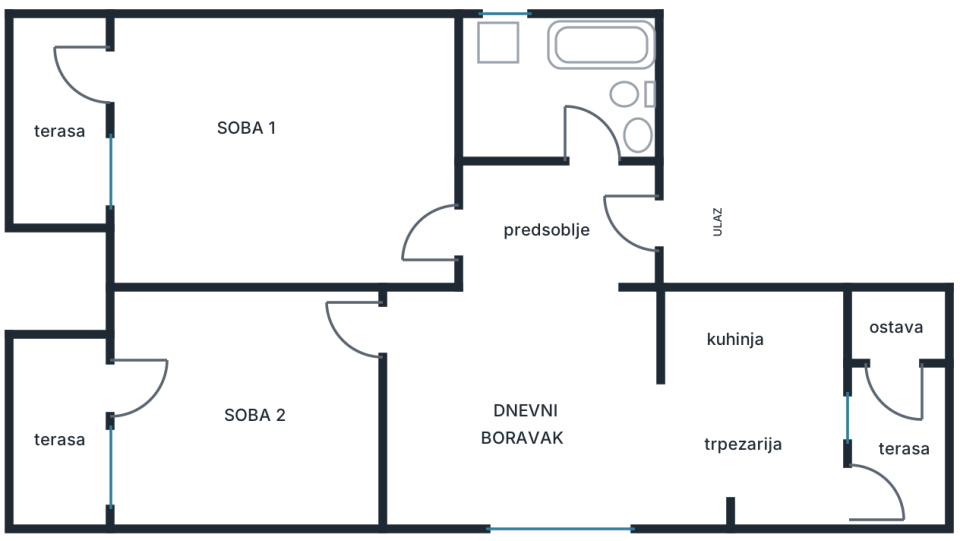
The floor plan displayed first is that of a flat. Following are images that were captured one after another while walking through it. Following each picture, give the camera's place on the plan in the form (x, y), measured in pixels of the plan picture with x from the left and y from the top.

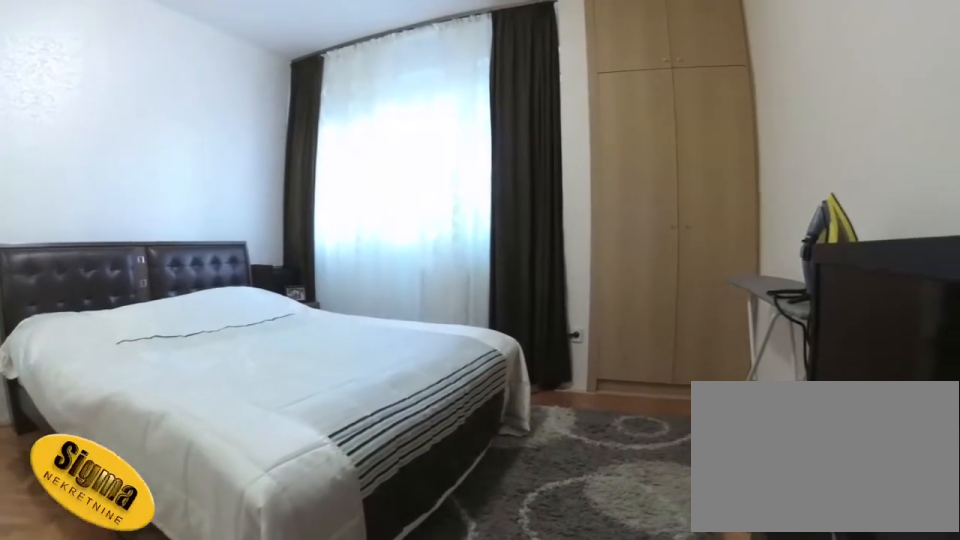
(355, 357)
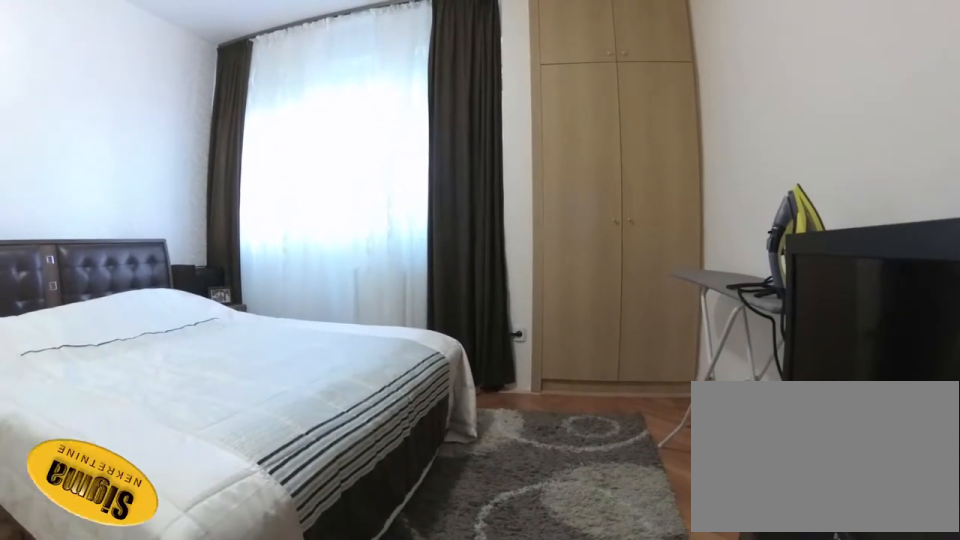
(358, 352)
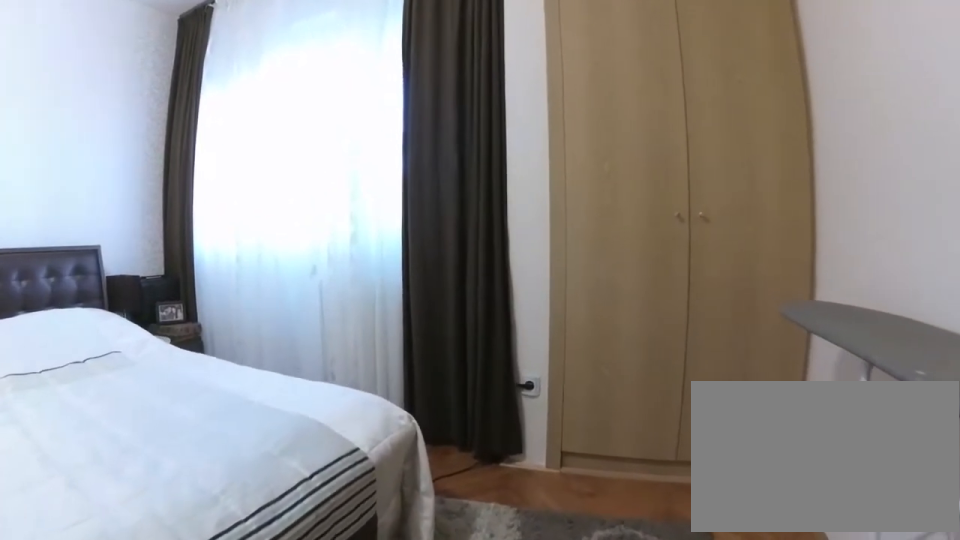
(282, 353)
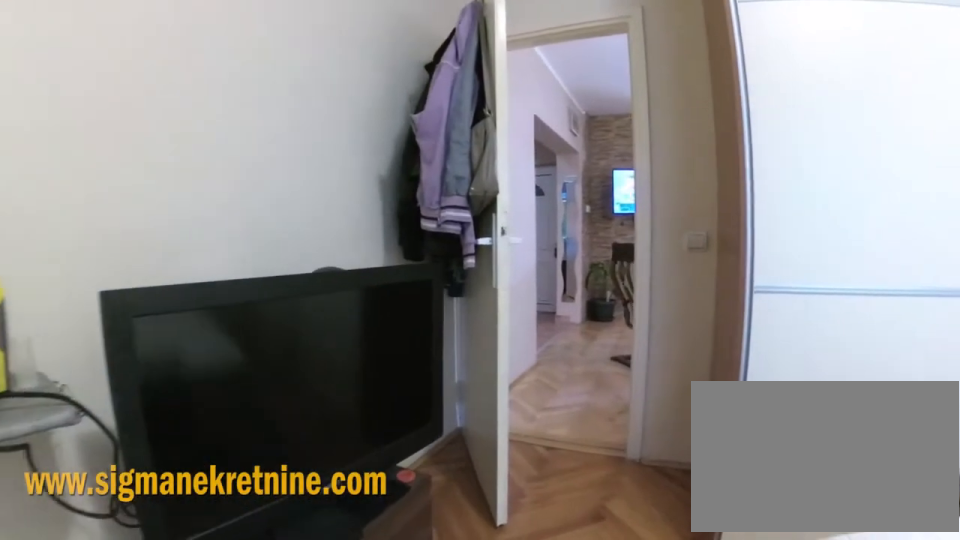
(216, 361)
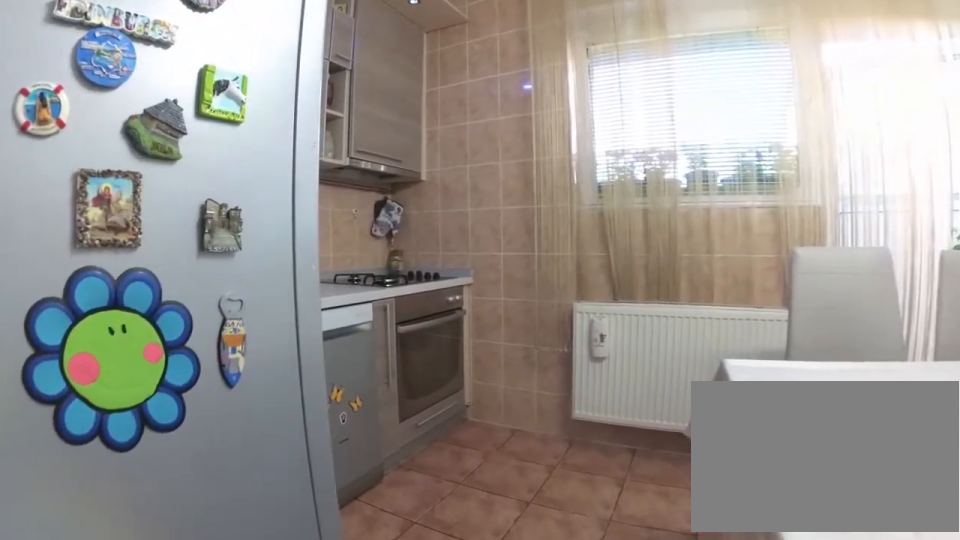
(631, 450)
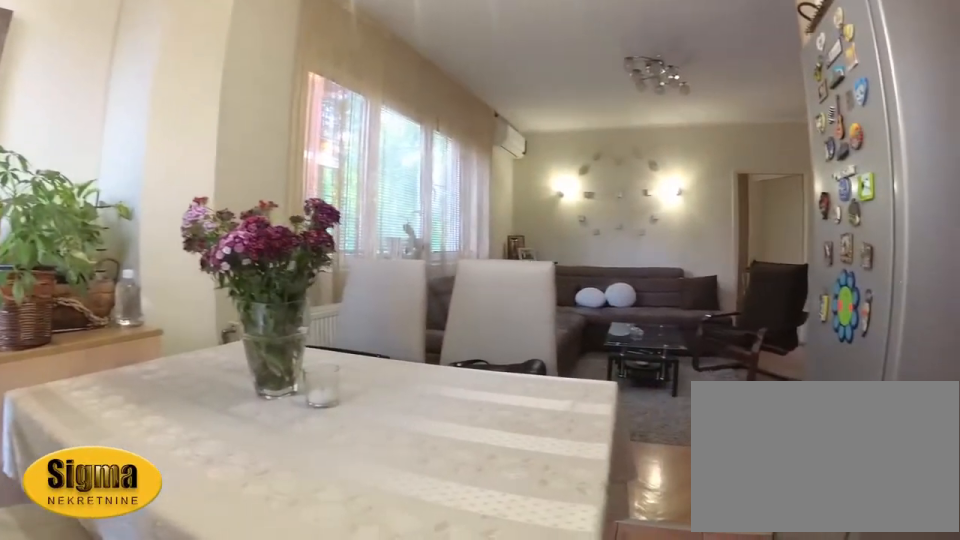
(813, 420)
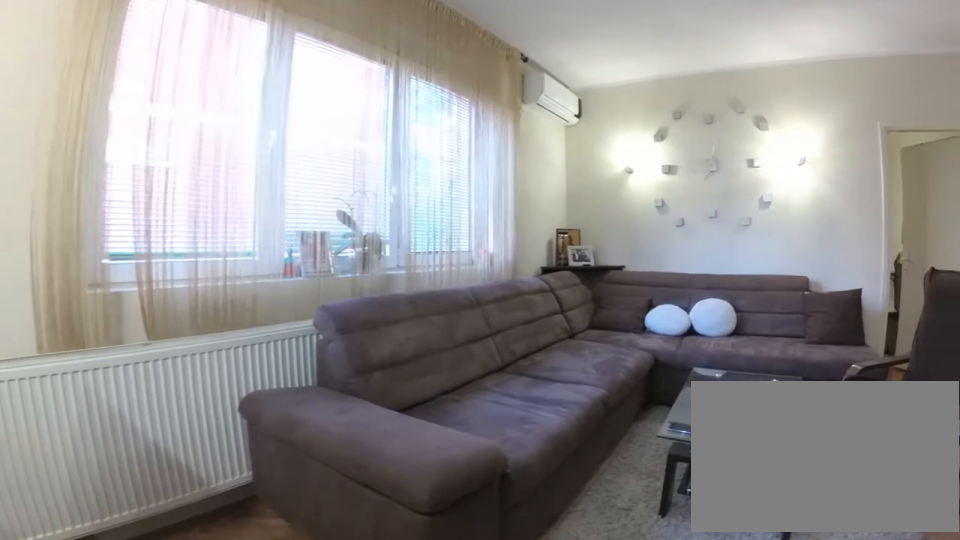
(702, 419)
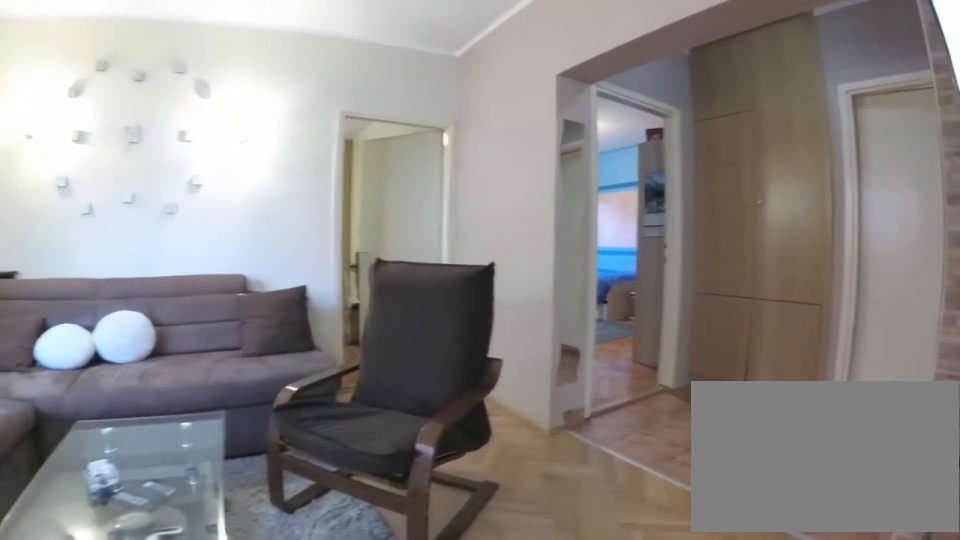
(628, 408)
